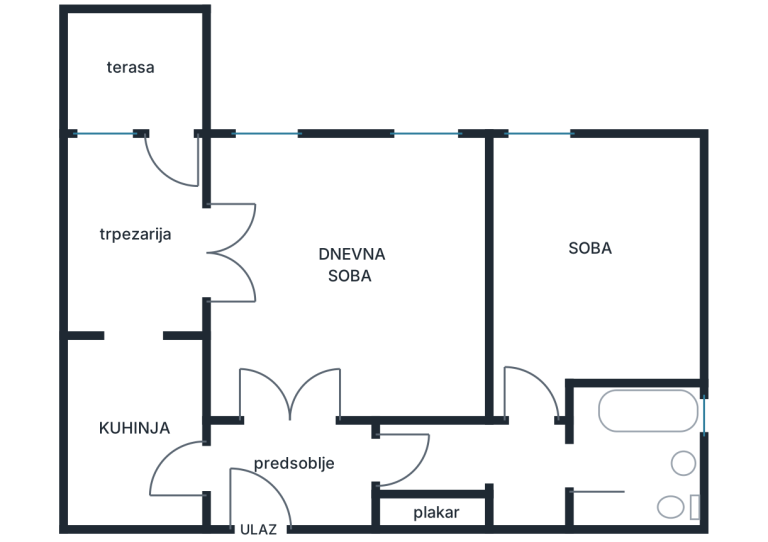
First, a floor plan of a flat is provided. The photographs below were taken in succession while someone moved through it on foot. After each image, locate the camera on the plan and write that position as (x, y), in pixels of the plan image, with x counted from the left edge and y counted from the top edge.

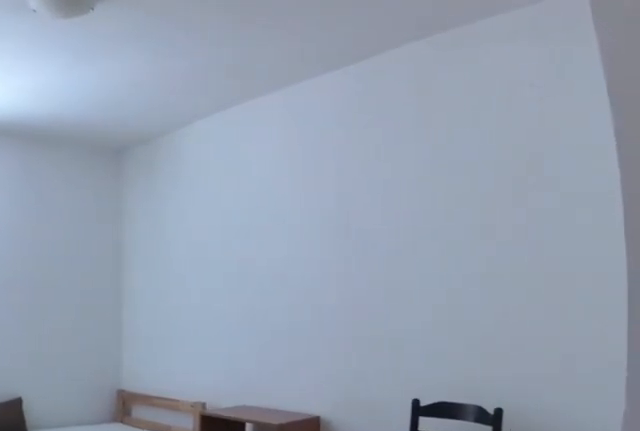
(531, 413)
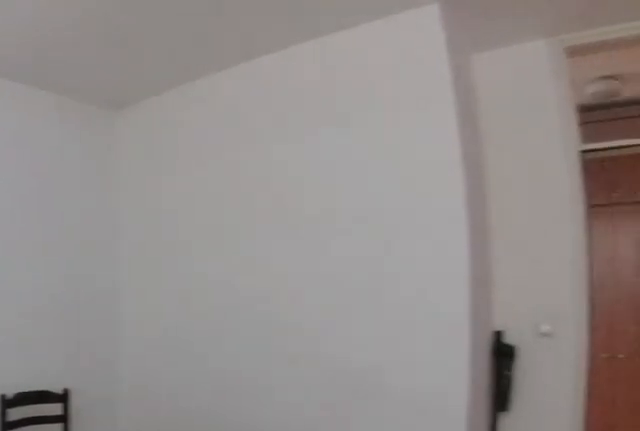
(517, 189)
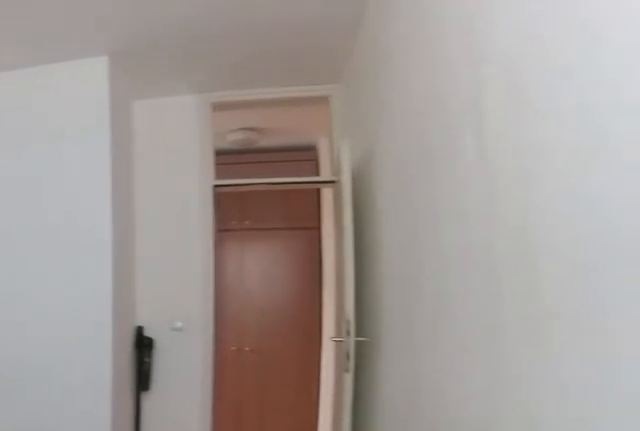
(533, 179)
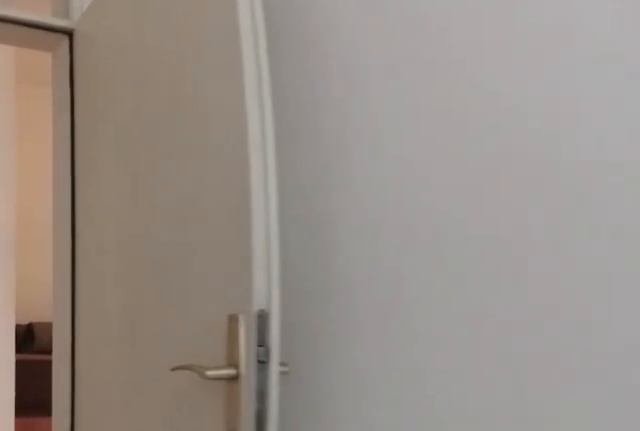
(531, 306)
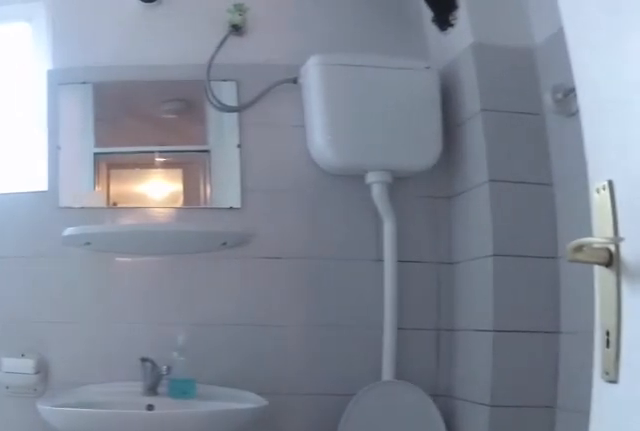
(562, 465)
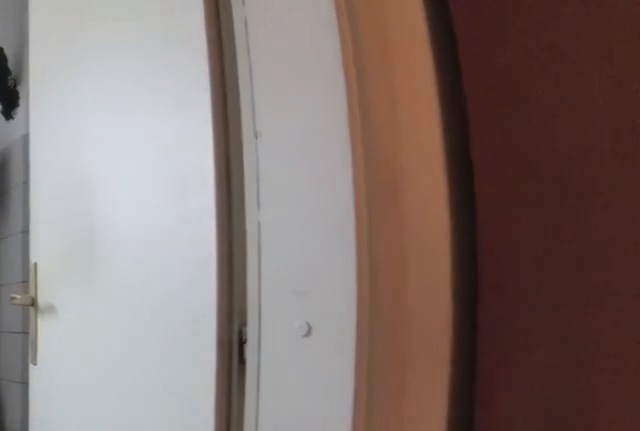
(547, 430)
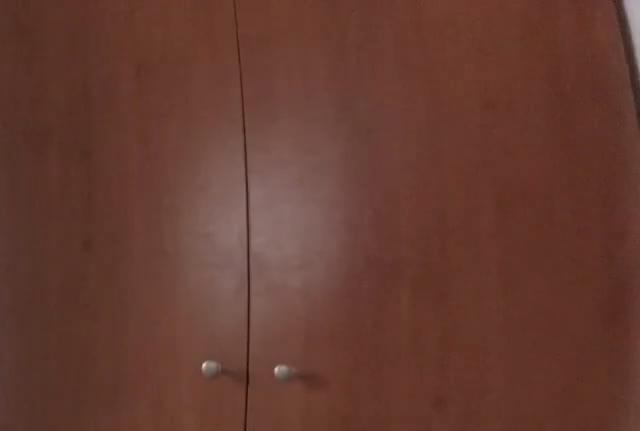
(542, 414)
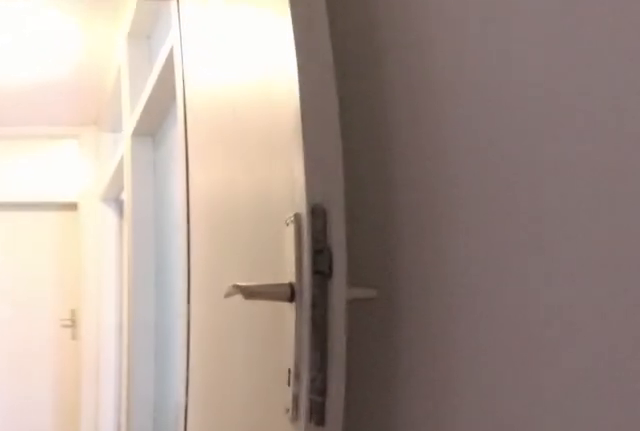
(527, 450)
